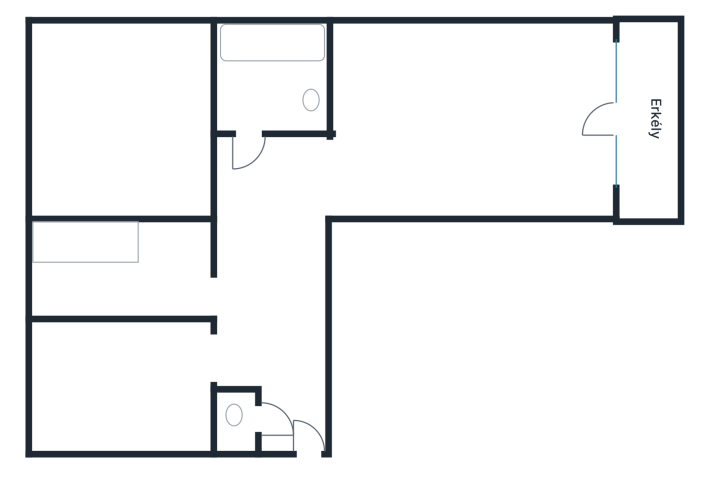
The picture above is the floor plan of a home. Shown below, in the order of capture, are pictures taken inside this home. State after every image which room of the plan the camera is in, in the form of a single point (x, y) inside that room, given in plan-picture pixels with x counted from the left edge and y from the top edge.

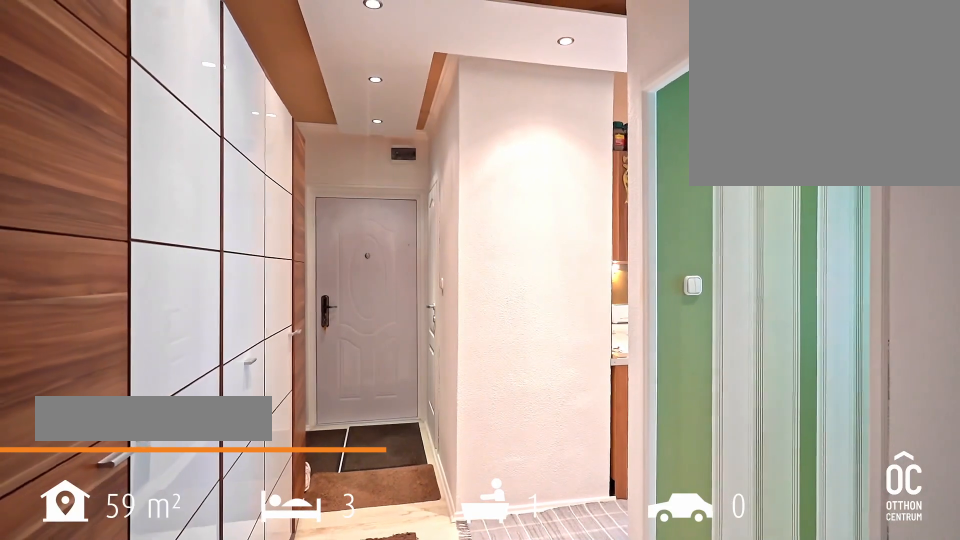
(279, 416)
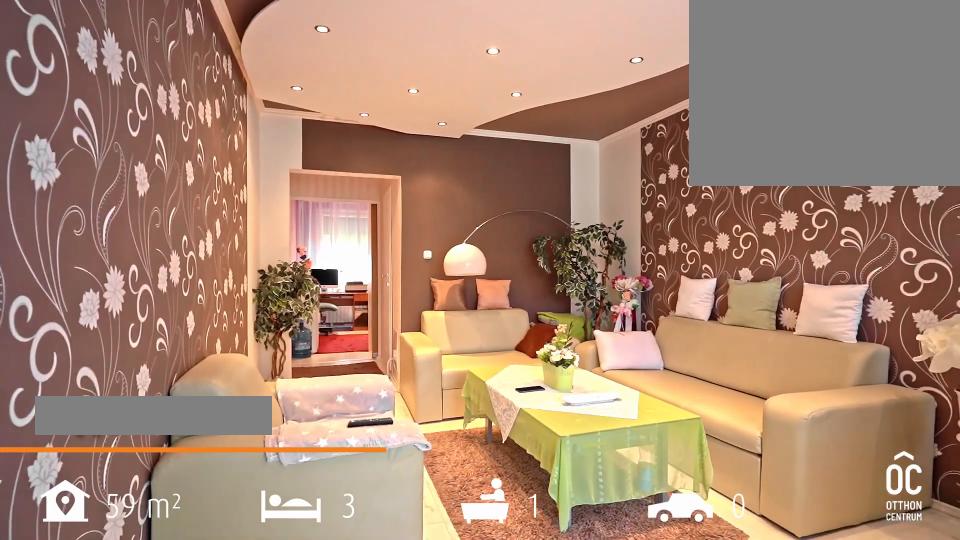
(542, 119)
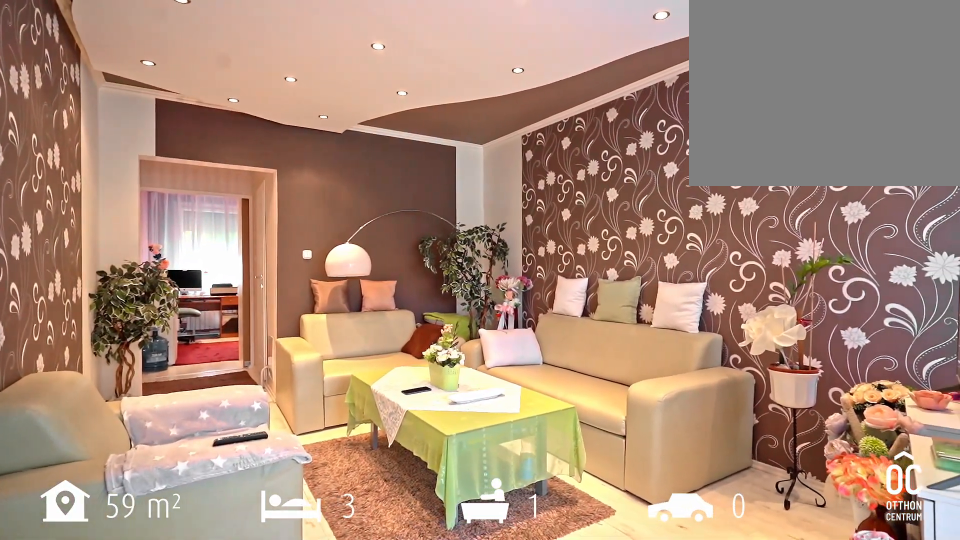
(542, 119)
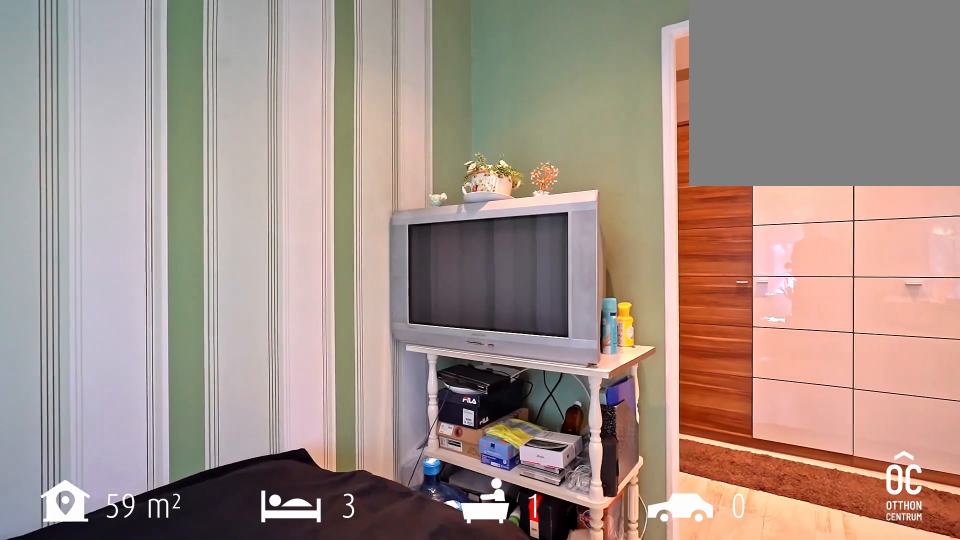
(114, 259)
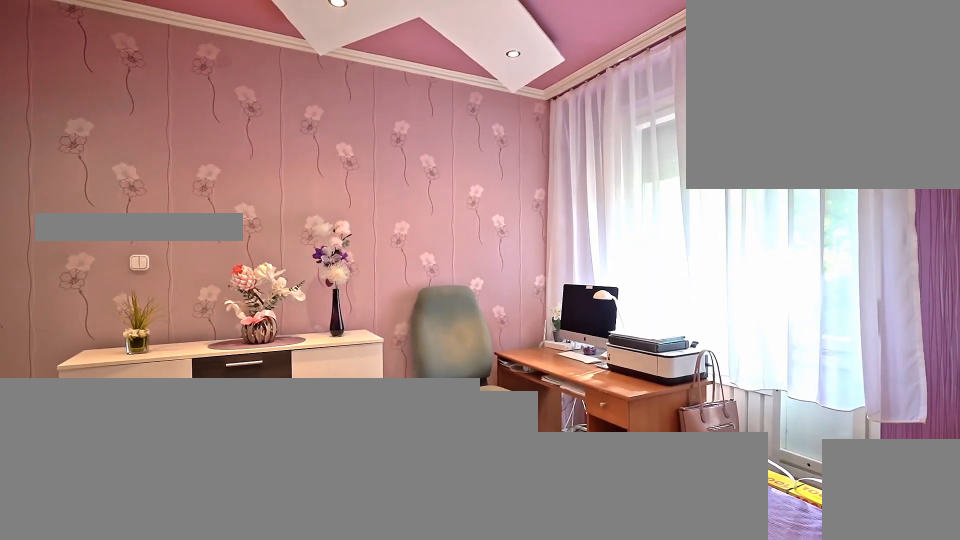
(140, 116)
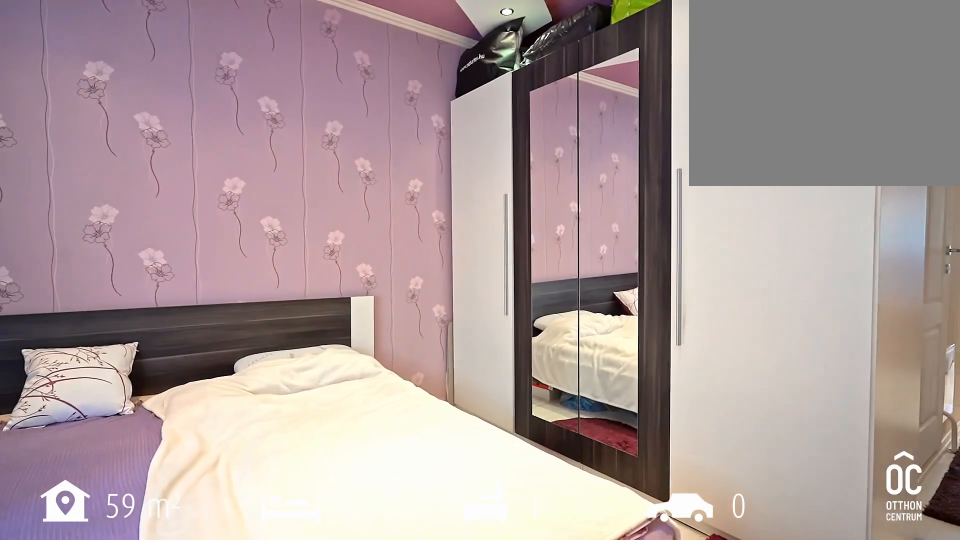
(140, 116)
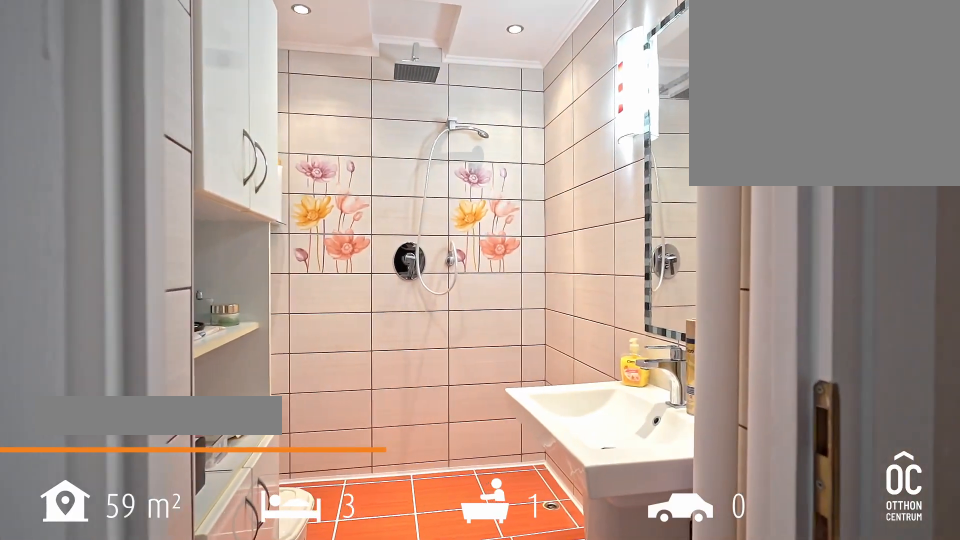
(279, 81)
